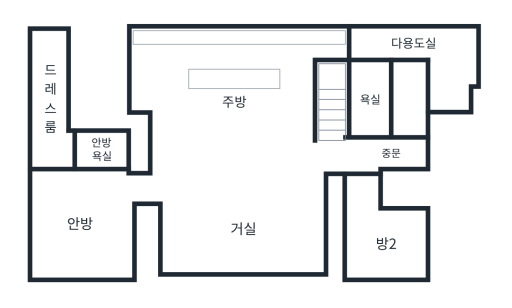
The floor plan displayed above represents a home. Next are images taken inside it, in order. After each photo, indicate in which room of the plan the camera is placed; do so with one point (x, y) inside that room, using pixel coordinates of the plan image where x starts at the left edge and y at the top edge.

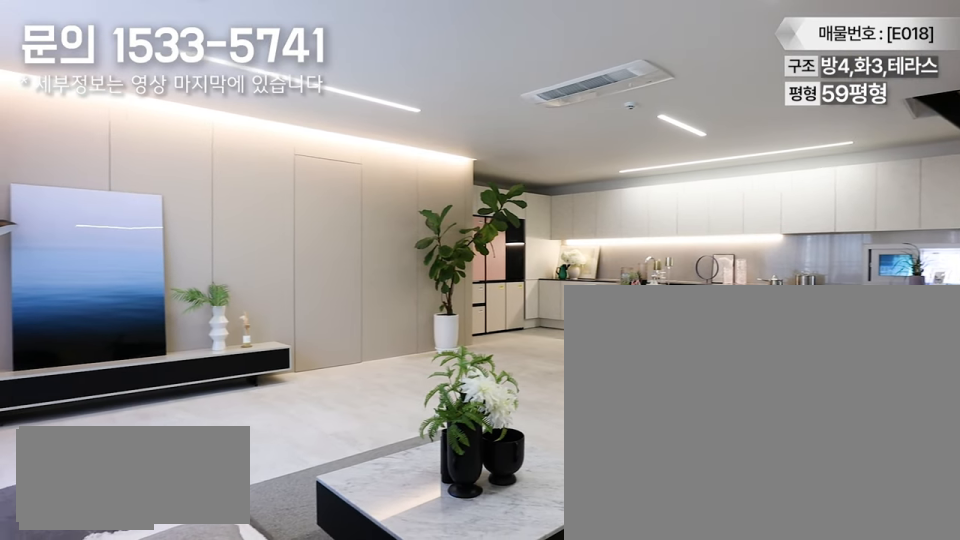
(237, 198)
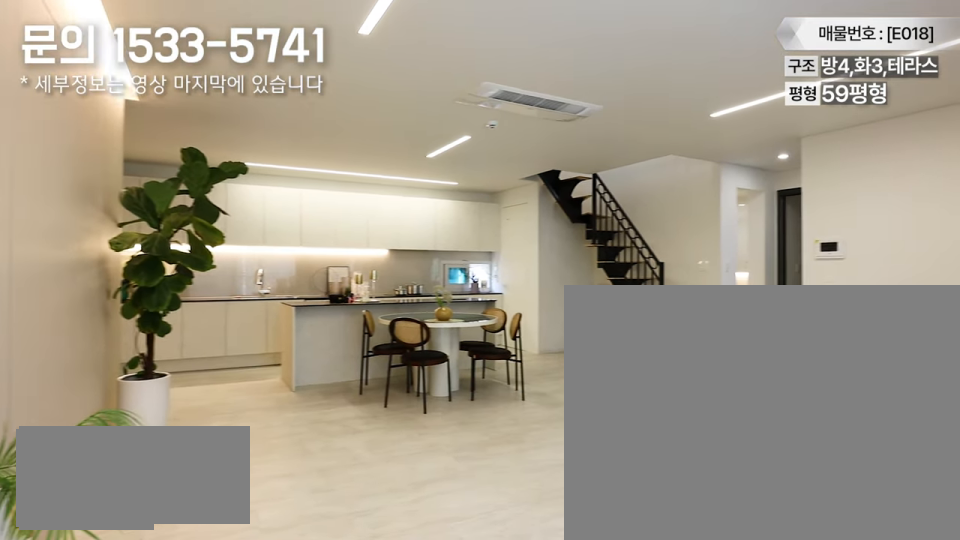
(237, 198)
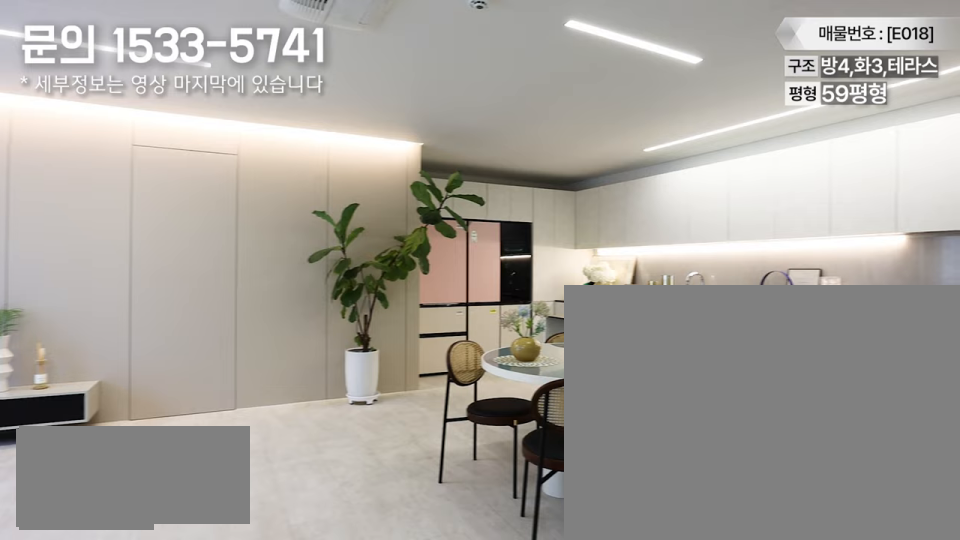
(236, 91)
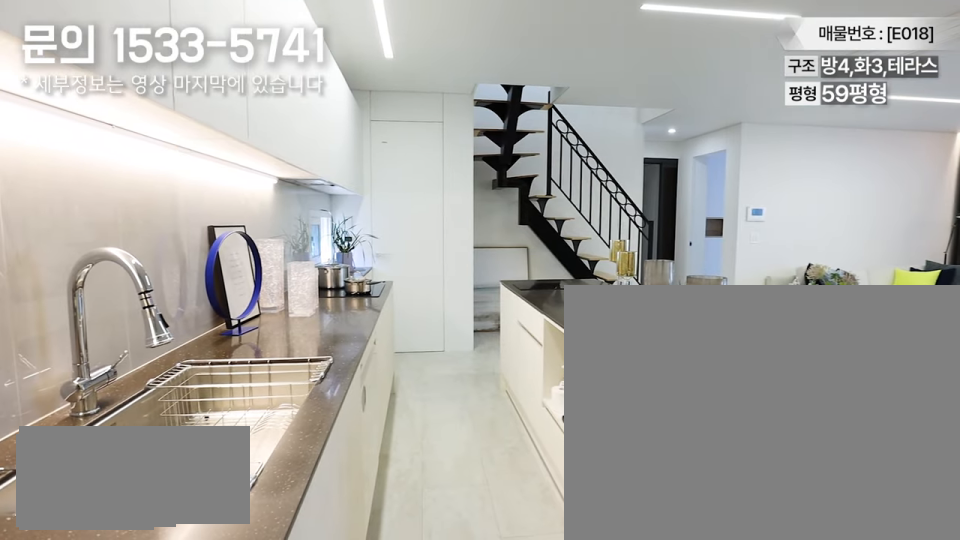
(236, 91)
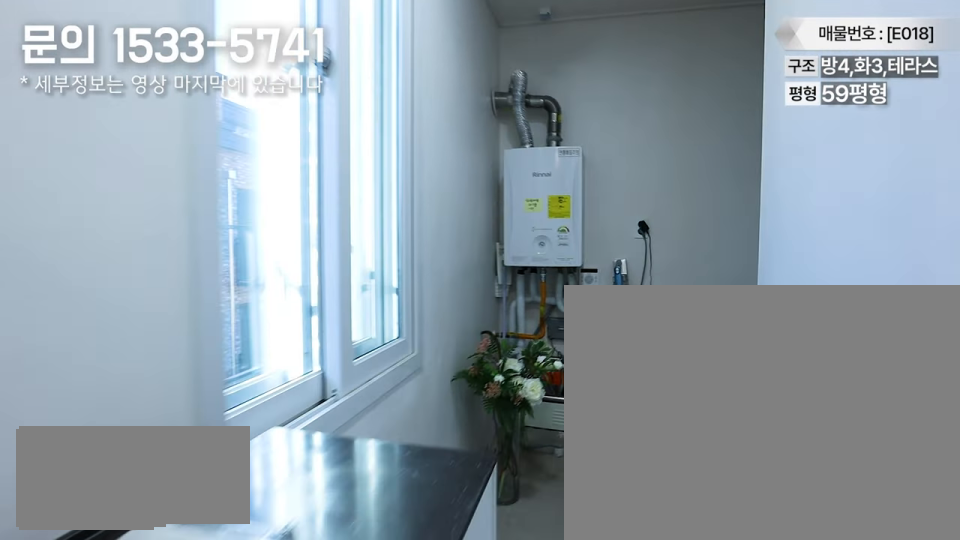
(417, 43)
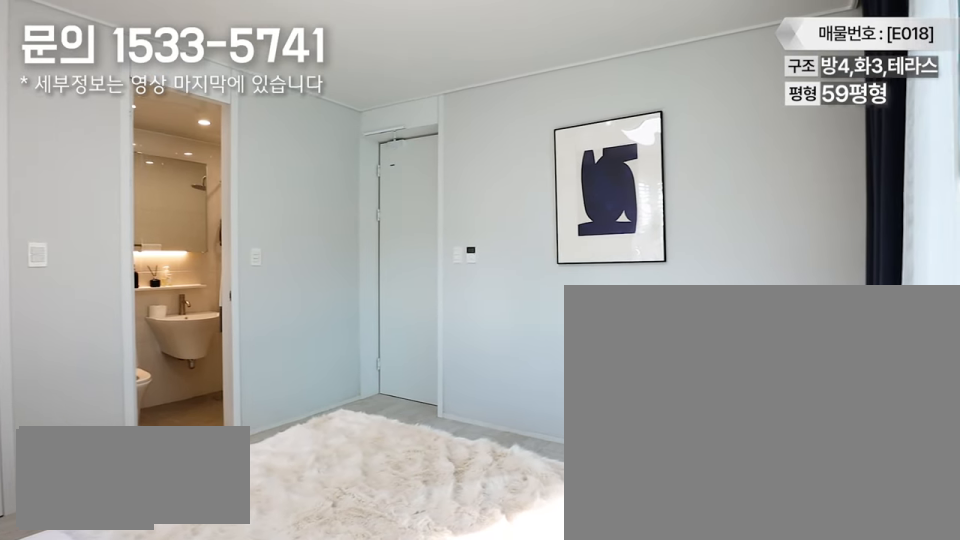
(82, 225)
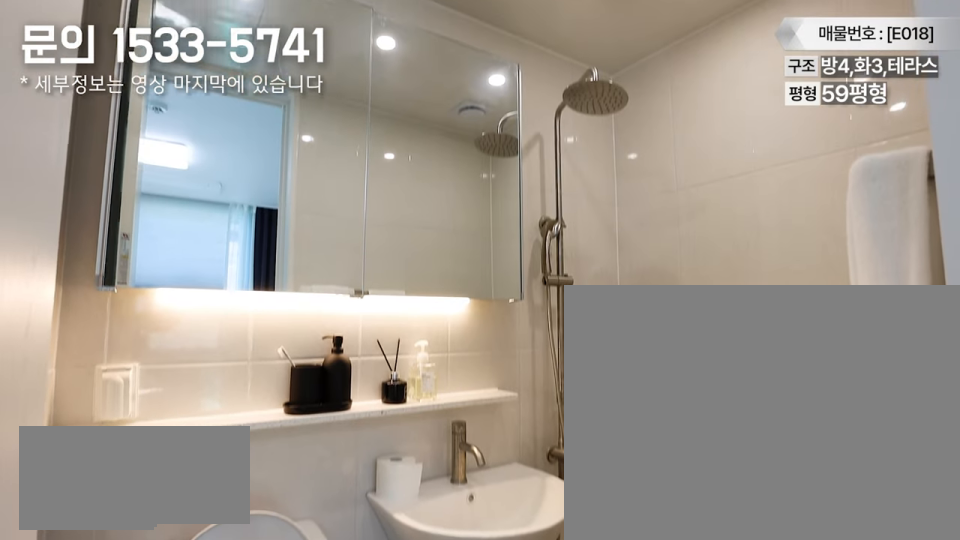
(102, 150)
